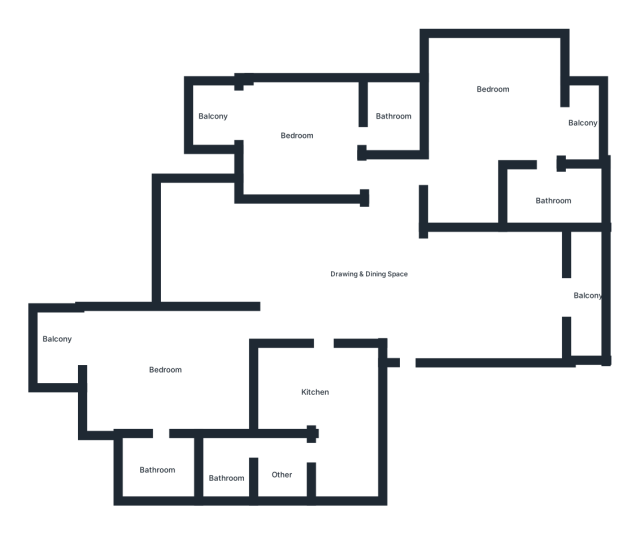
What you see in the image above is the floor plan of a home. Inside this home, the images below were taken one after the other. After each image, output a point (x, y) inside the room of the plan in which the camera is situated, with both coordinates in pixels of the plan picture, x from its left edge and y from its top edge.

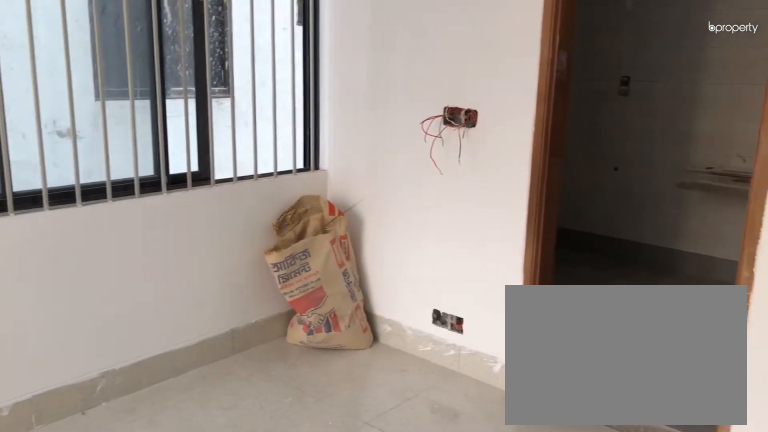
(295, 146)
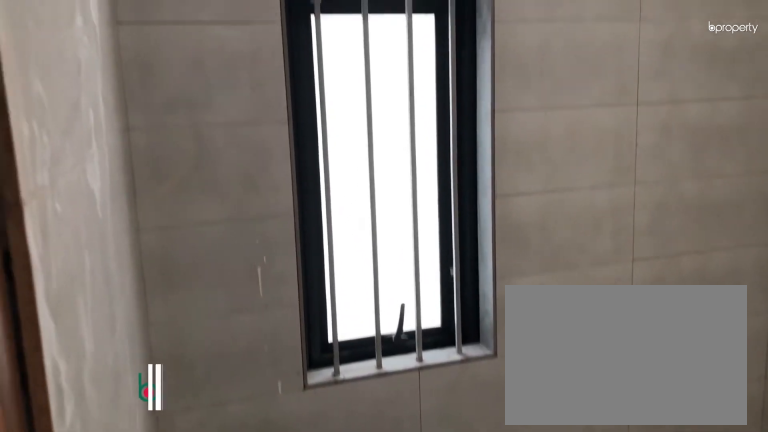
(398, 116)
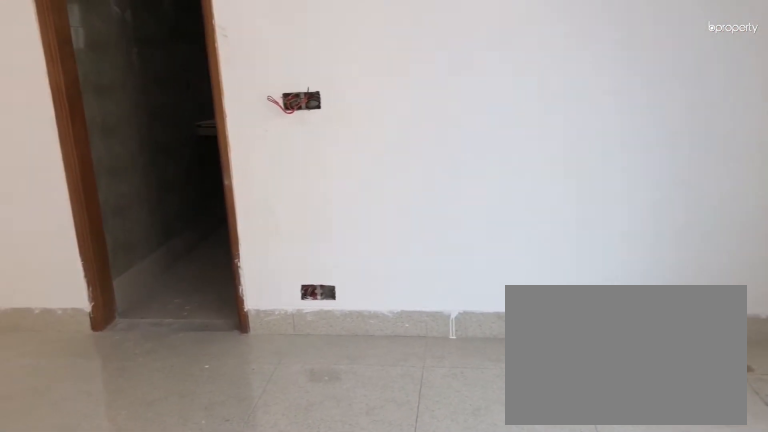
(162, 380)
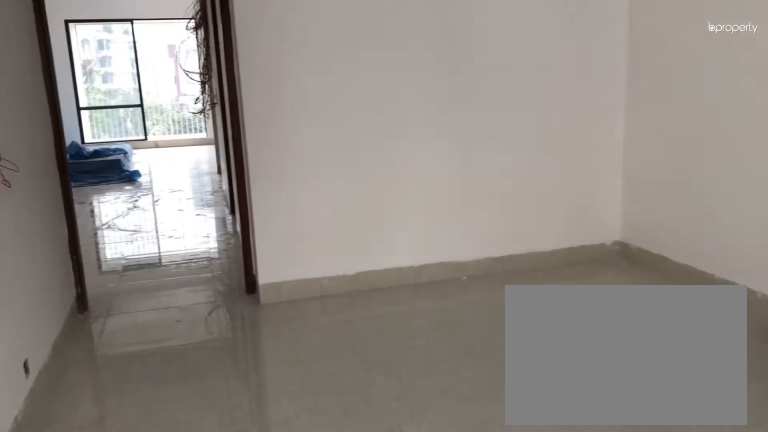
(162, 380)
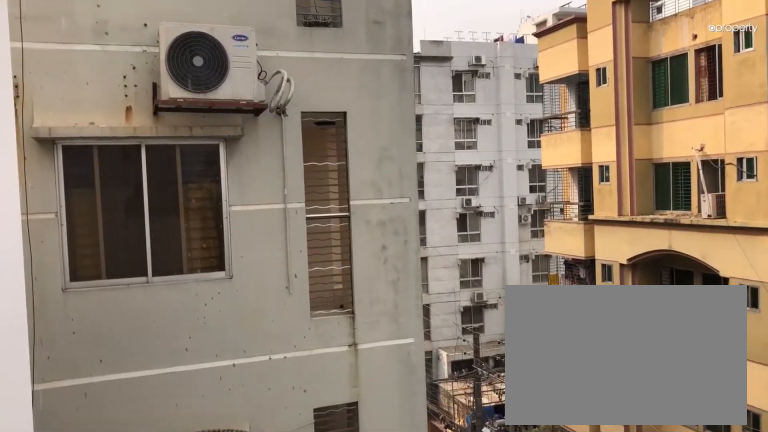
(70, 347)
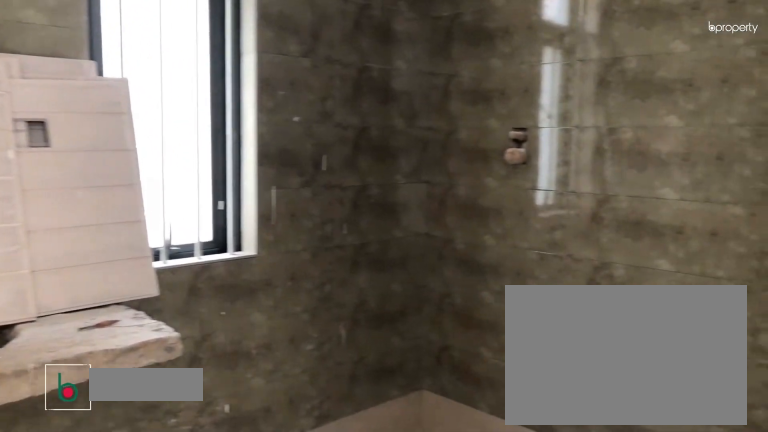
(162, 461)
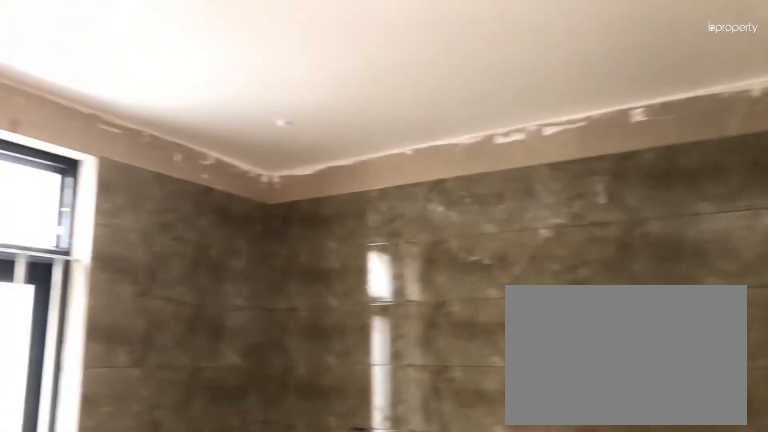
(162, 461)
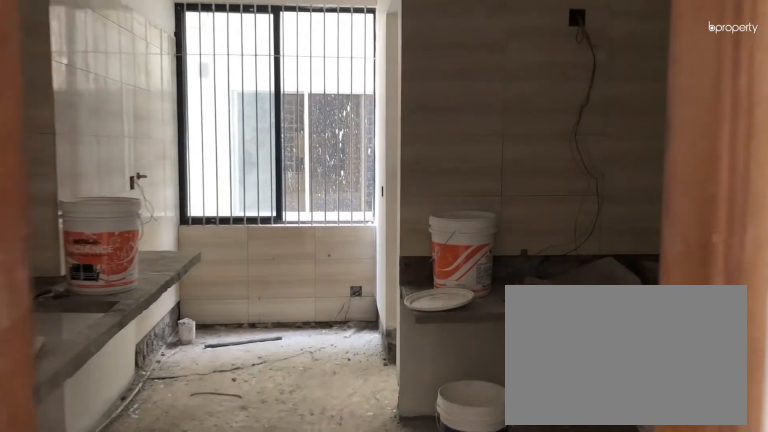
(323, 345)
